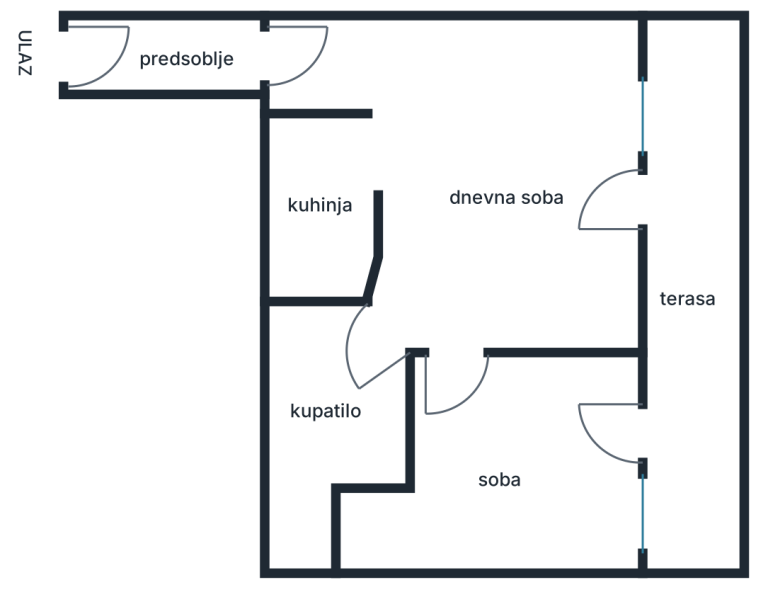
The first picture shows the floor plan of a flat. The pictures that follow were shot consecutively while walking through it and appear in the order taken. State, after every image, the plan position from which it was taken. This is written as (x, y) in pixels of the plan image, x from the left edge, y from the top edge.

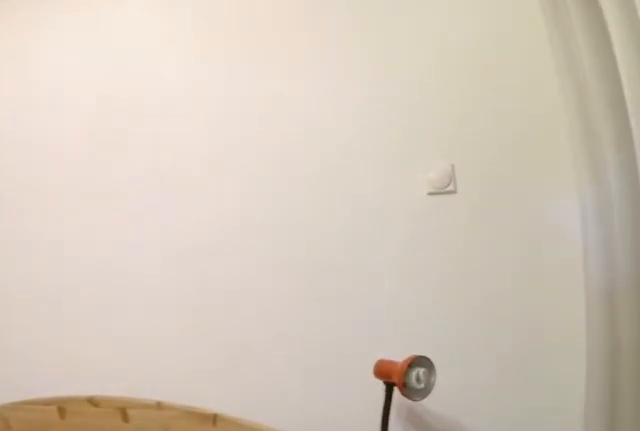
(447, 405)
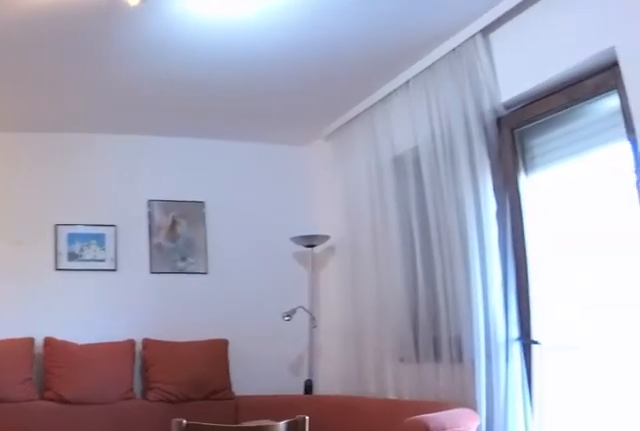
(453, 386)
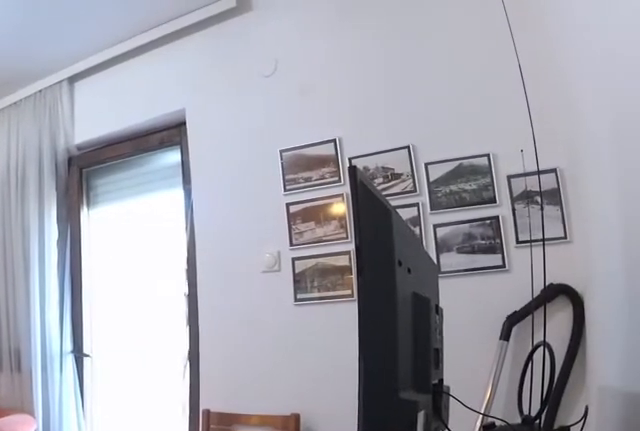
(464, 335)
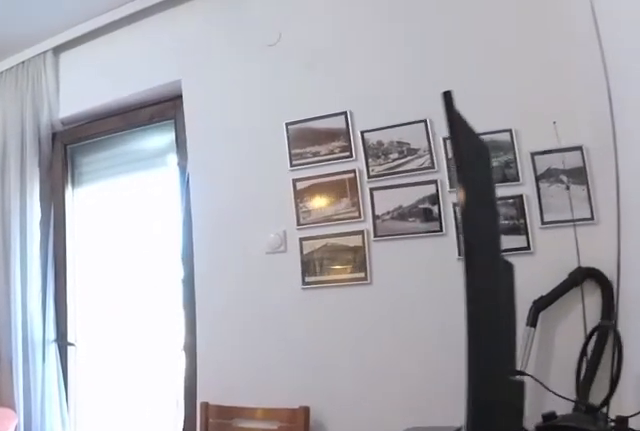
(485, 315)
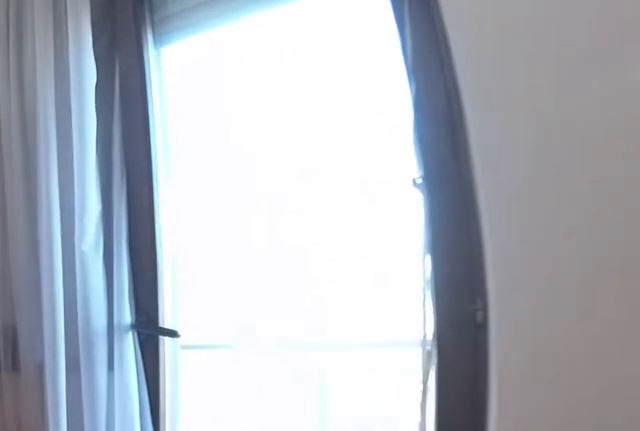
(550, 252)
